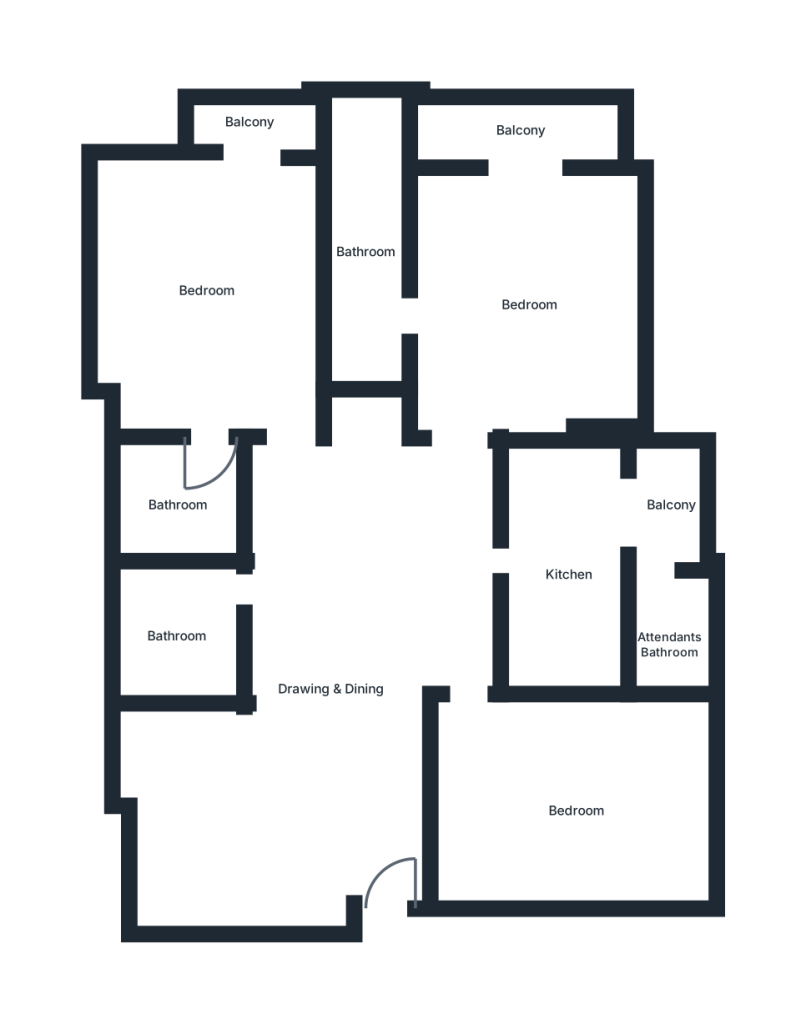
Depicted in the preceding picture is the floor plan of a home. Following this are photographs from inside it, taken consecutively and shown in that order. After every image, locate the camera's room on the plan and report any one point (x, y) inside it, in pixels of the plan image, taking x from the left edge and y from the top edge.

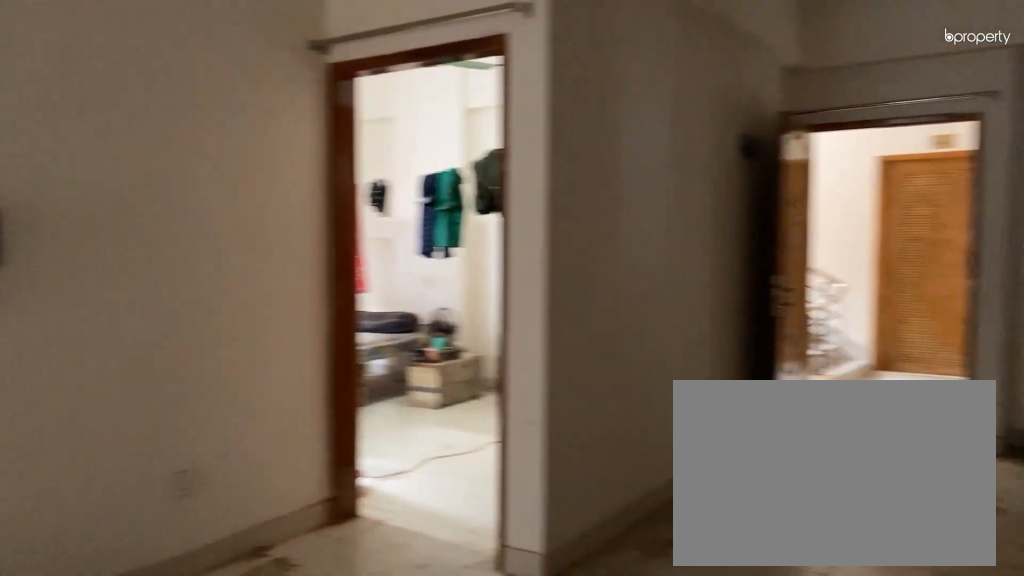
(332, 687)
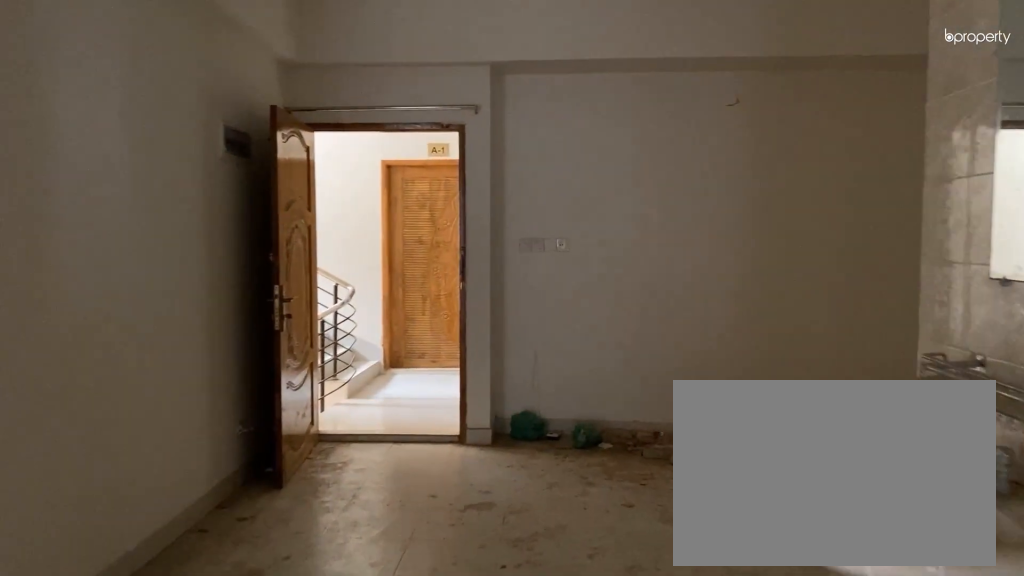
(332, 687)
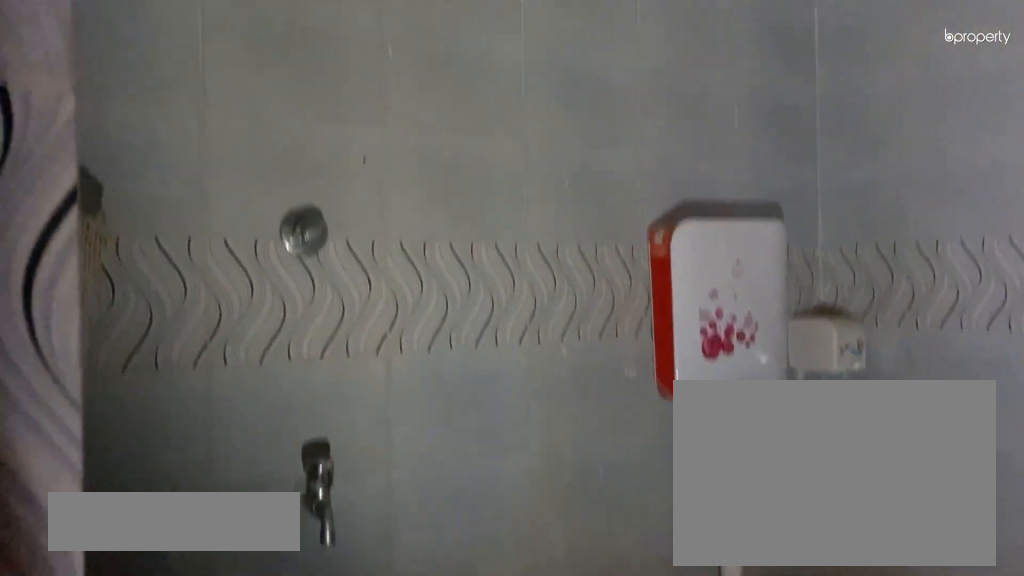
(175, 638)
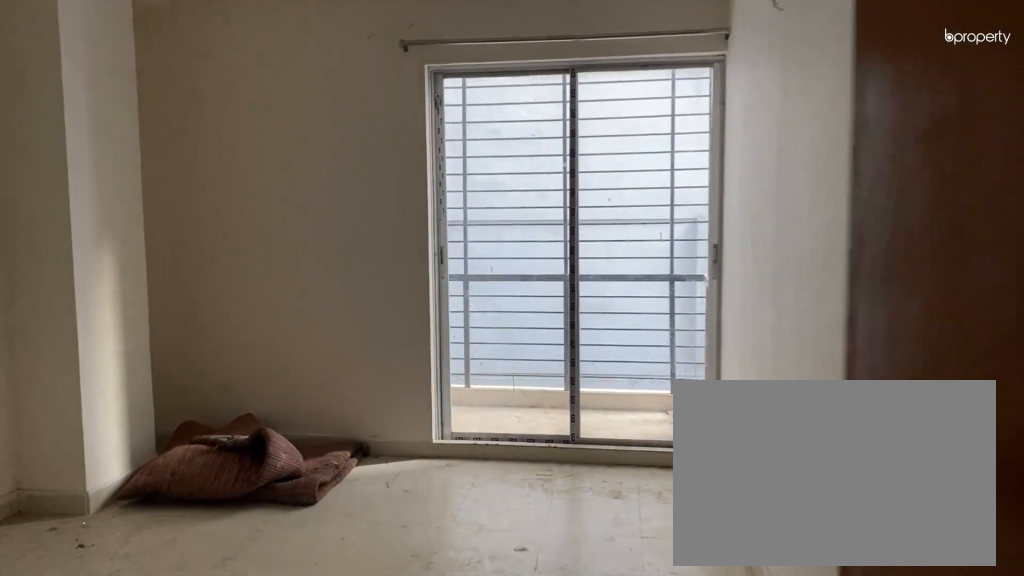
(207, 290)
